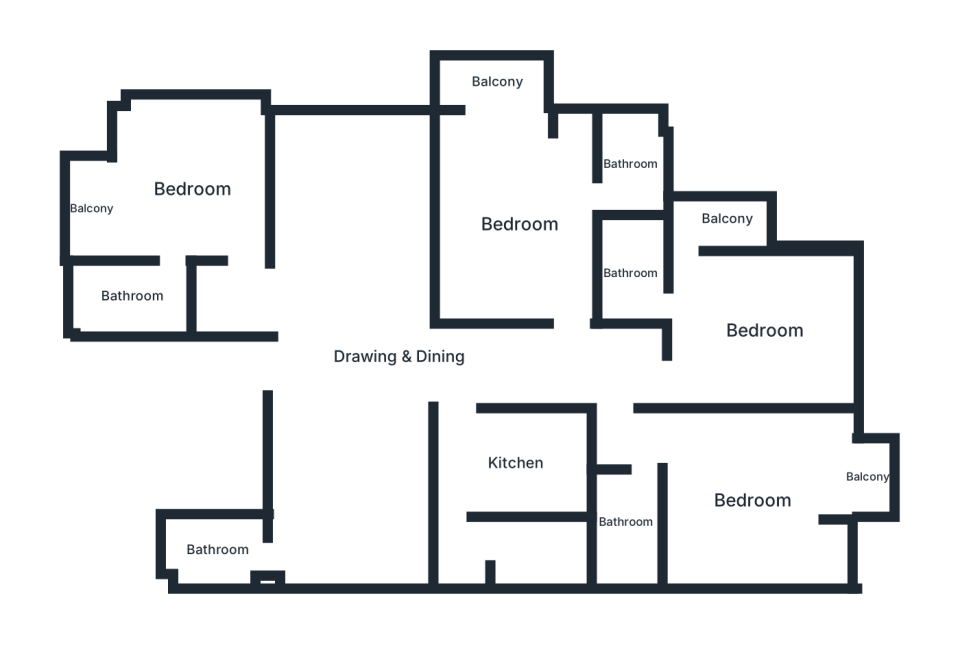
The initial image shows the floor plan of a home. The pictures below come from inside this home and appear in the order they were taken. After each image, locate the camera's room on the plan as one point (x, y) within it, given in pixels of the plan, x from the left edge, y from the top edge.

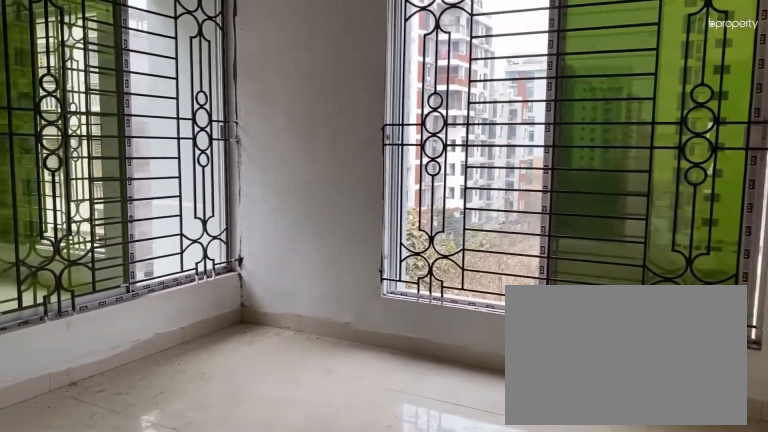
(763, 331)
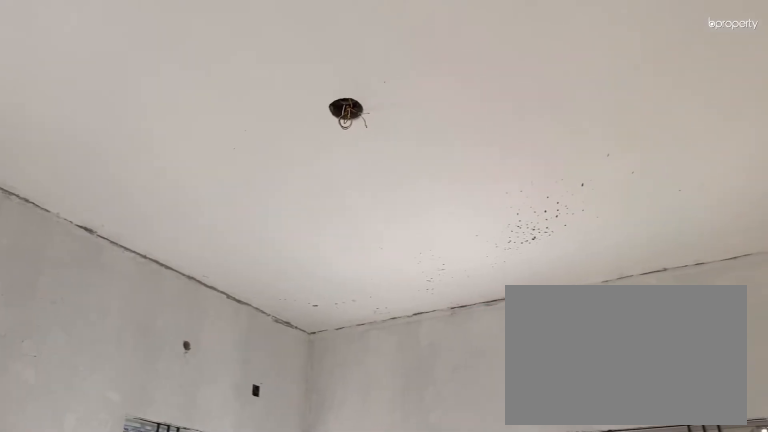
(763, 331)
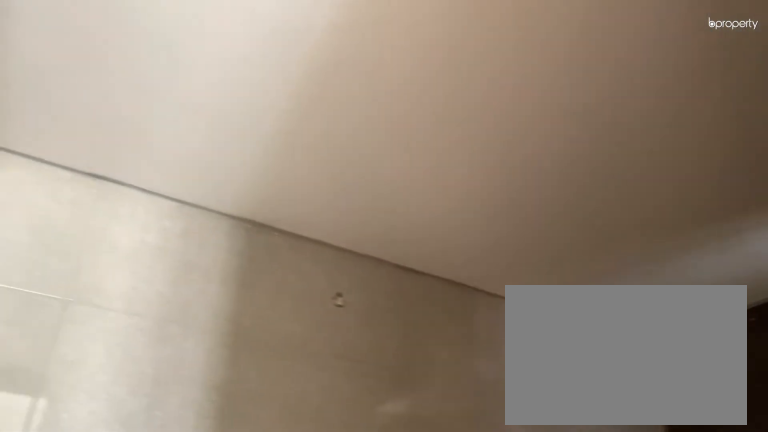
(631, 274)
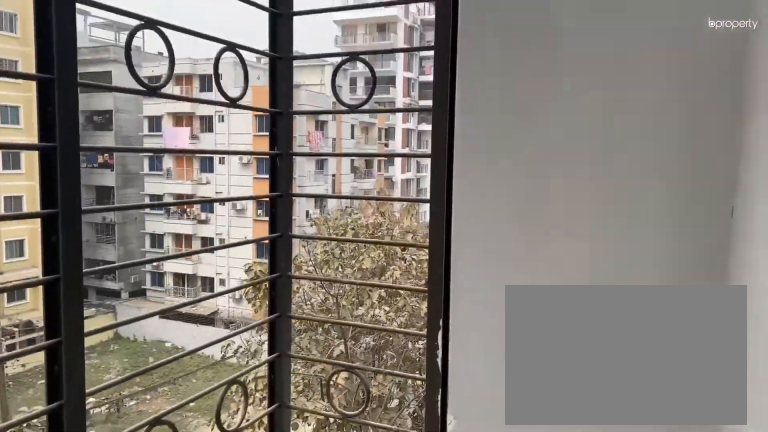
(728, 220)
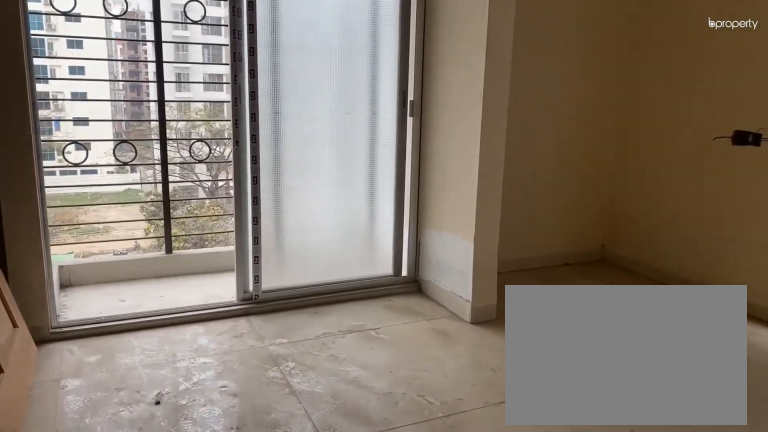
(753, 500)
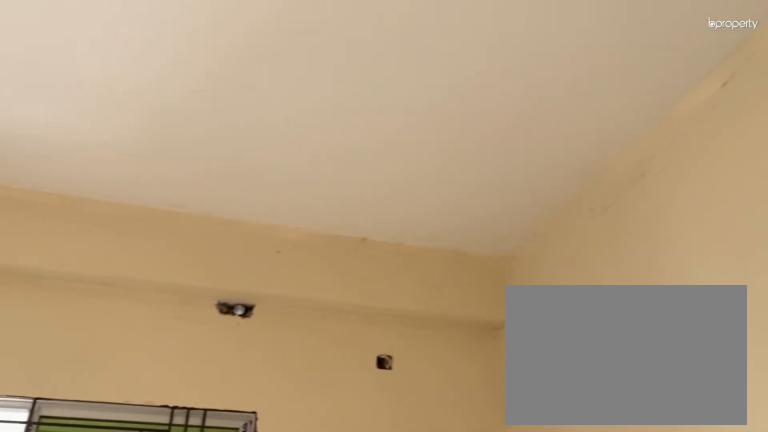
(753, 500)
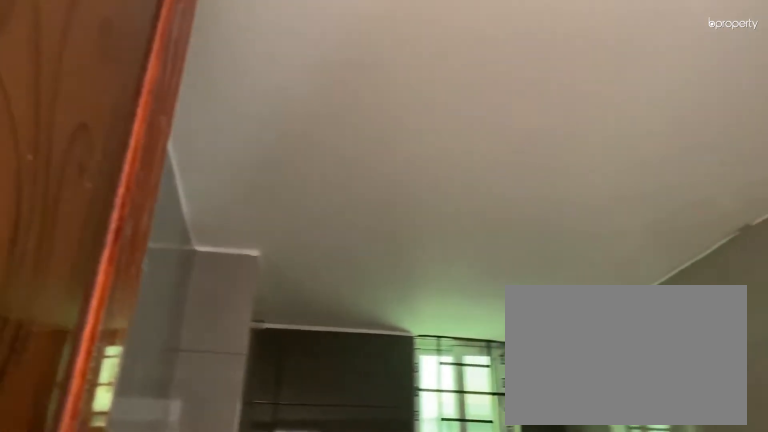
(625, 520)
